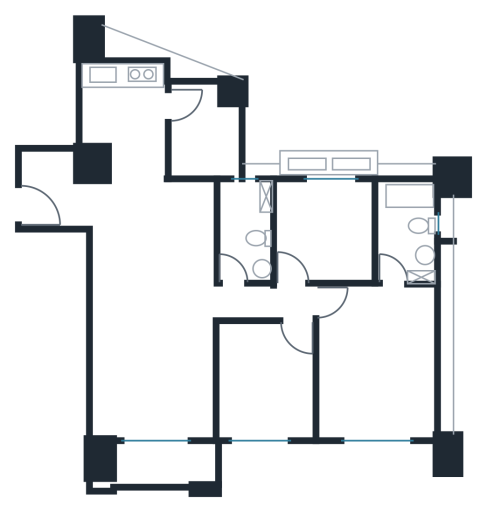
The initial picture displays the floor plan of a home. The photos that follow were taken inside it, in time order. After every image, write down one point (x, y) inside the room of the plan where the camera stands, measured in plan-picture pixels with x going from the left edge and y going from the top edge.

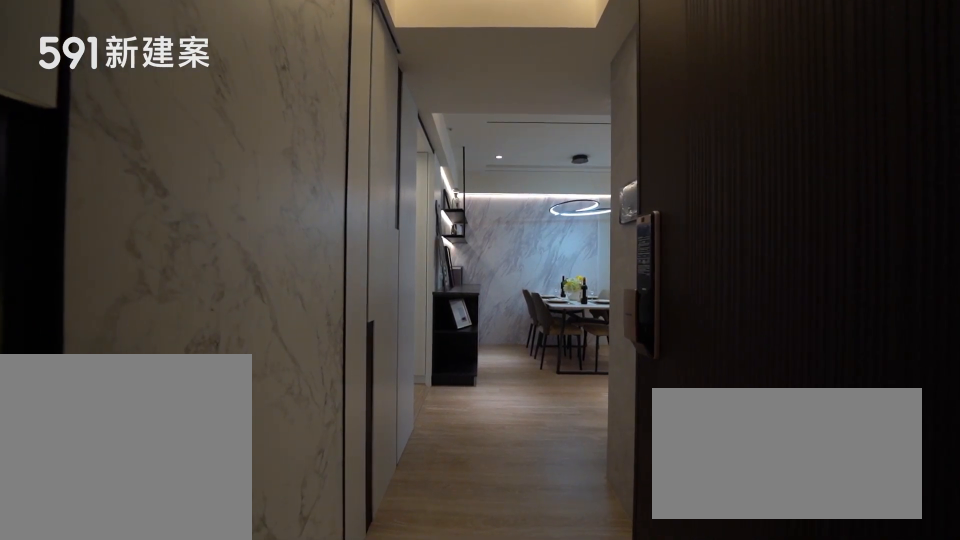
(60, 190)
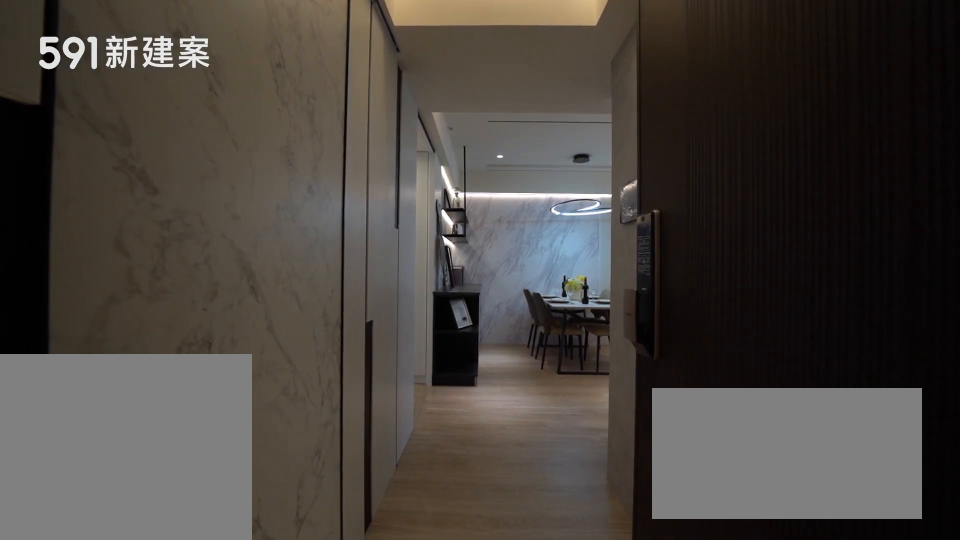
(60, 190)
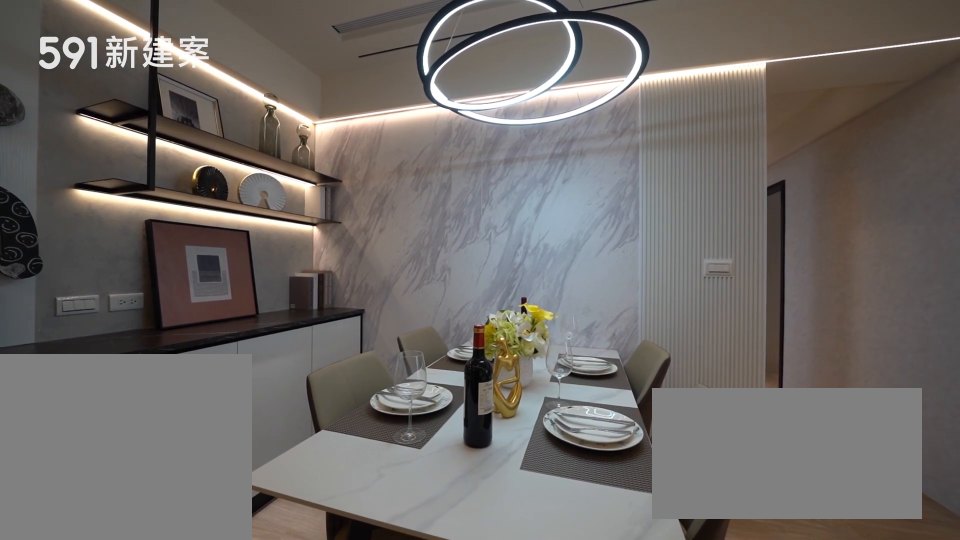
(156, 240)
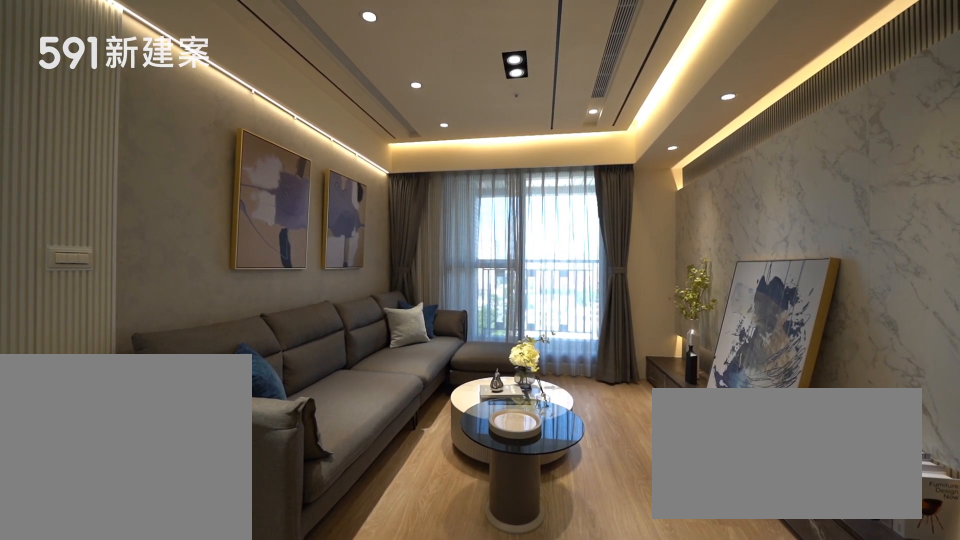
(154, 383)
